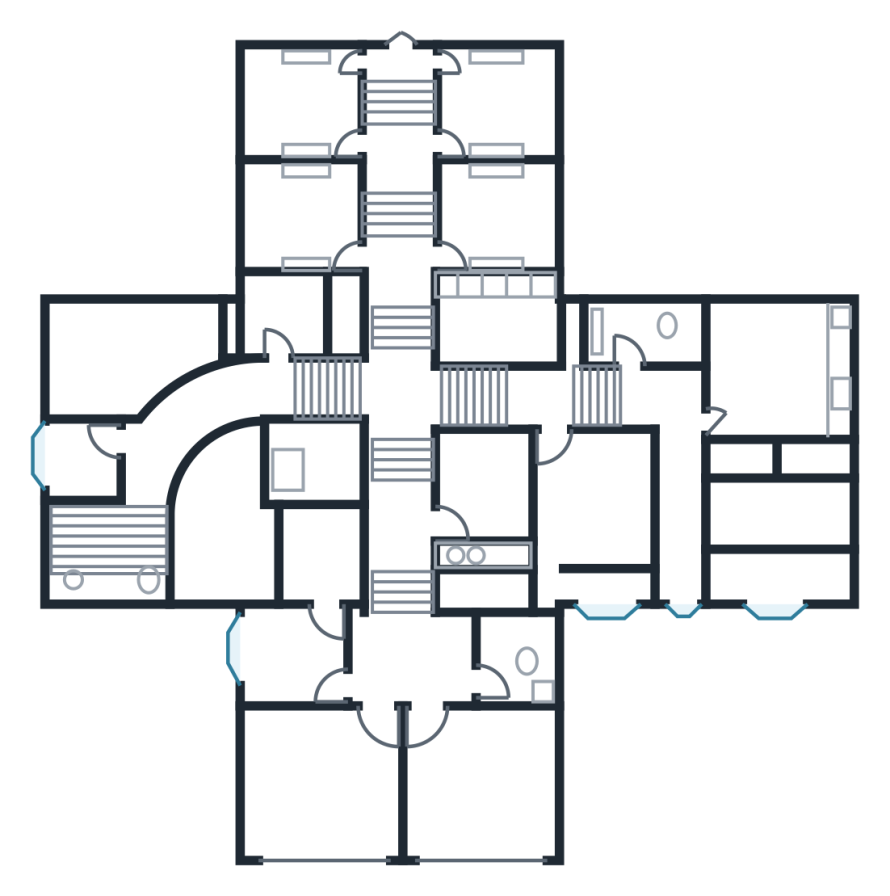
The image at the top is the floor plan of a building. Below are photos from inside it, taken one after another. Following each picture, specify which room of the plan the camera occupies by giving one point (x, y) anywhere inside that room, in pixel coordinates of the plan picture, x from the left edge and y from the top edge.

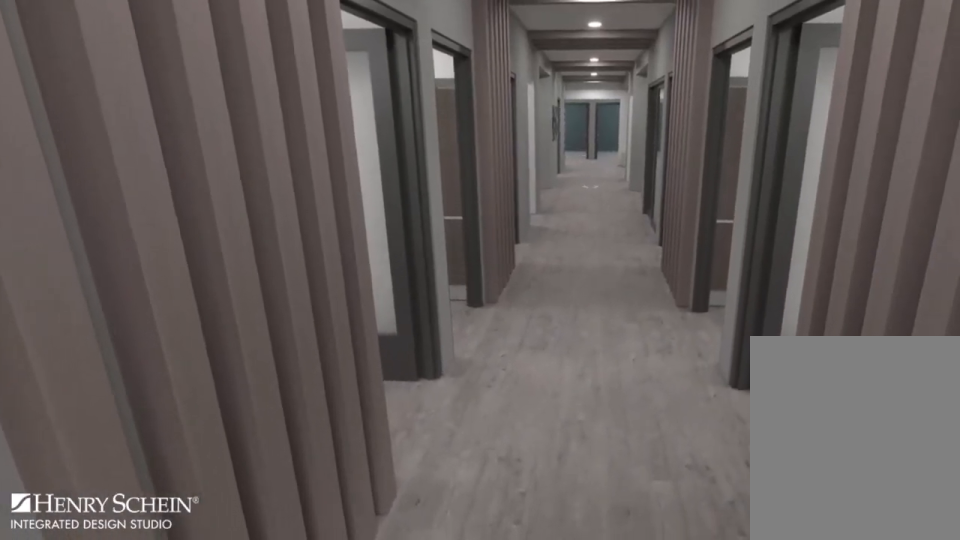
(400, 113)
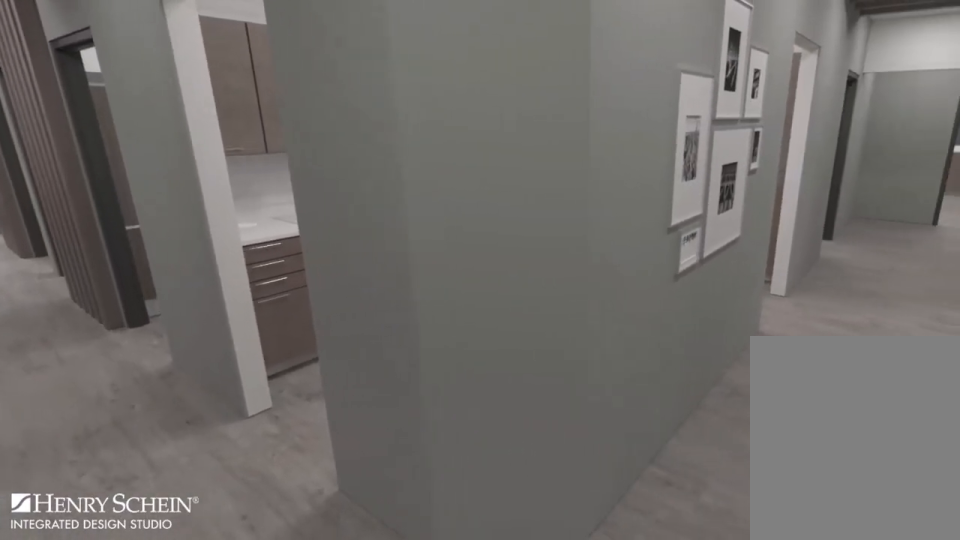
(401, 395)
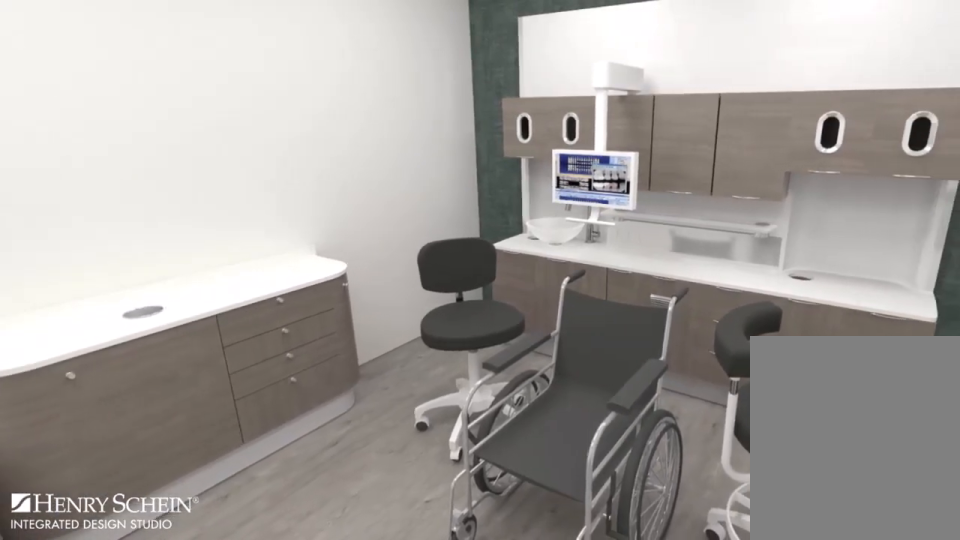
(578, 479)
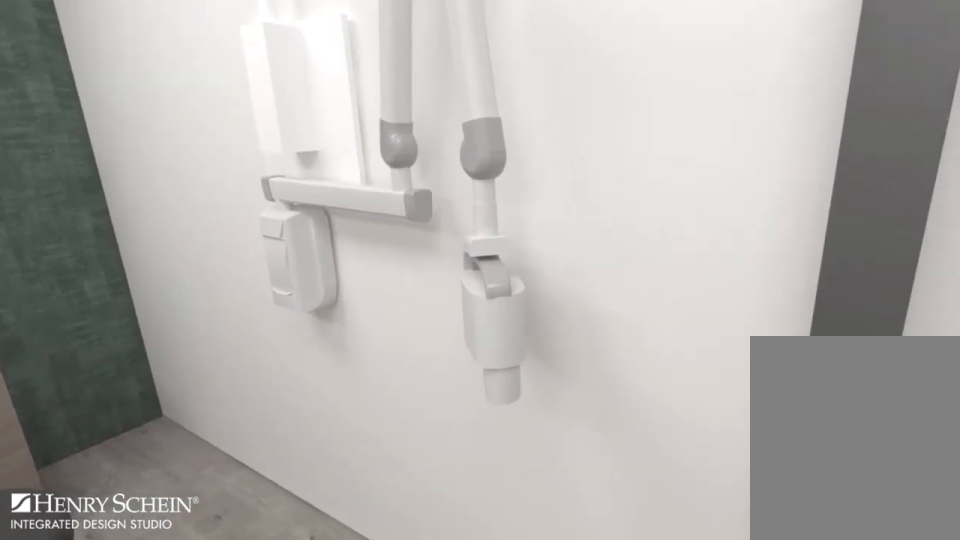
(578, 479)
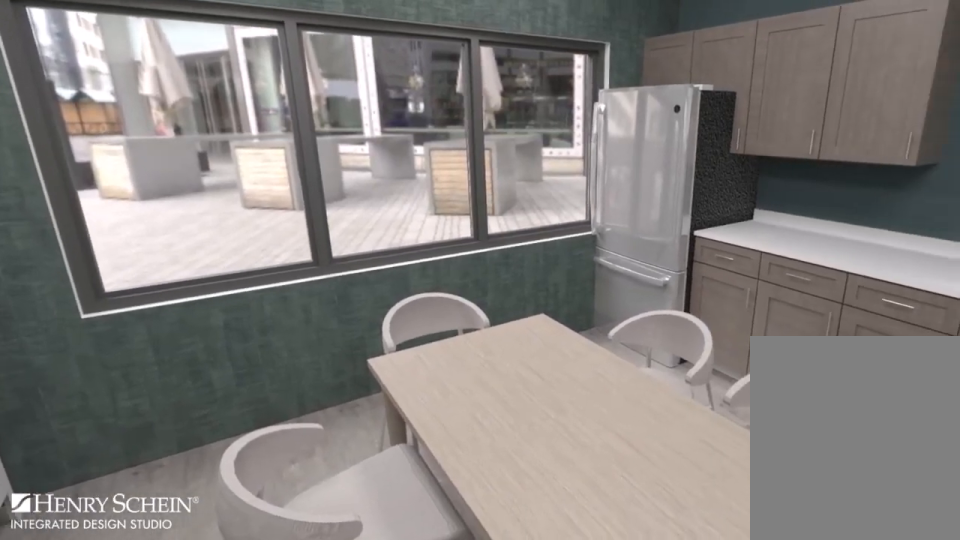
(763, 371)
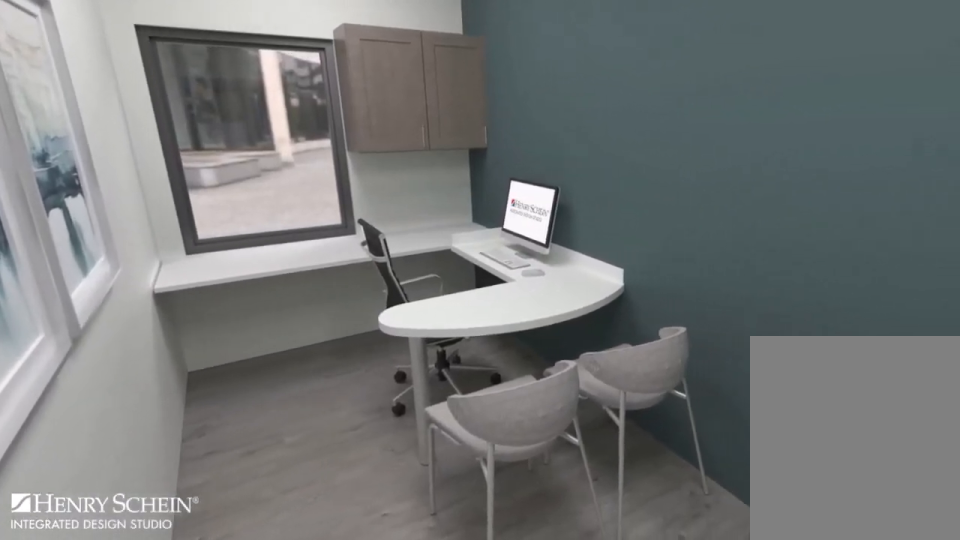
(773, 495)
